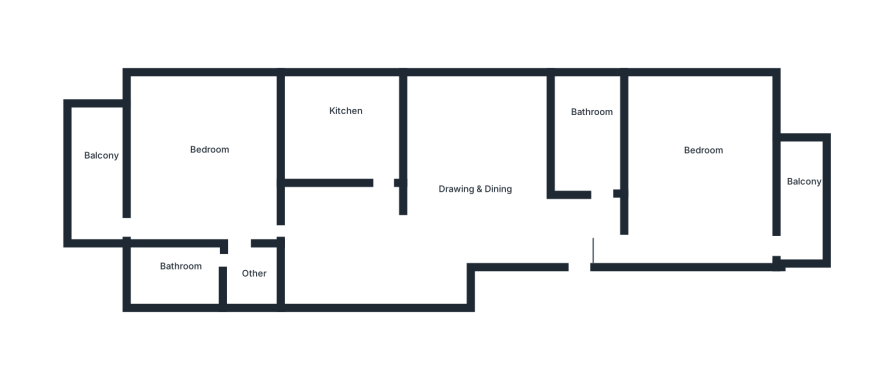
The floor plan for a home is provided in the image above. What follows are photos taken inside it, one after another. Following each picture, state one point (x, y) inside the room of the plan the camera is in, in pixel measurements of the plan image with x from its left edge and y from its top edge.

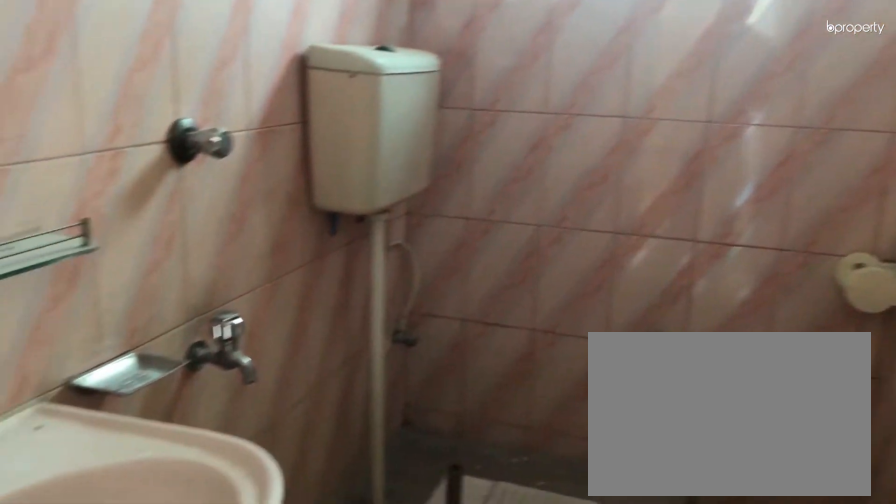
(592, 144)
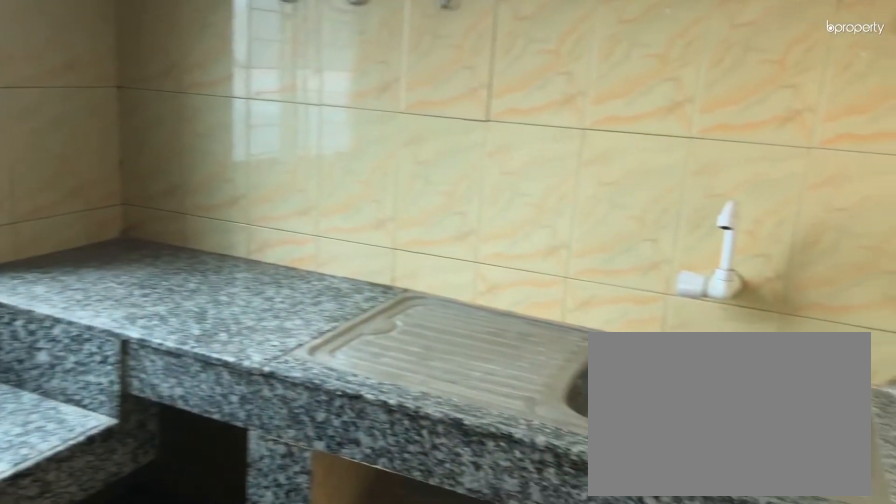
(350, 128)
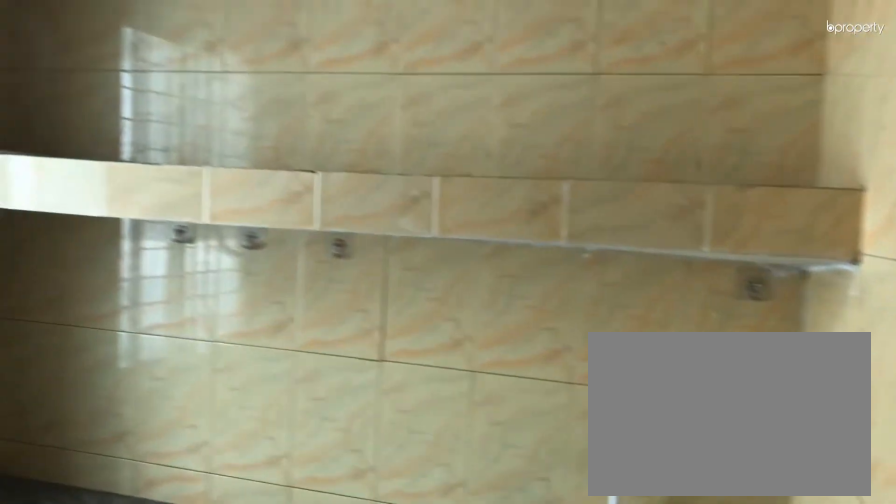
(350, 128)
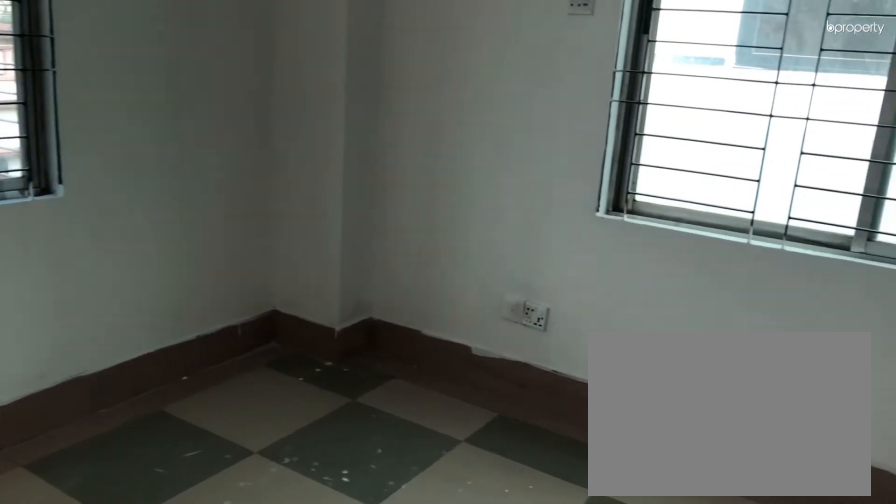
(205, 158)
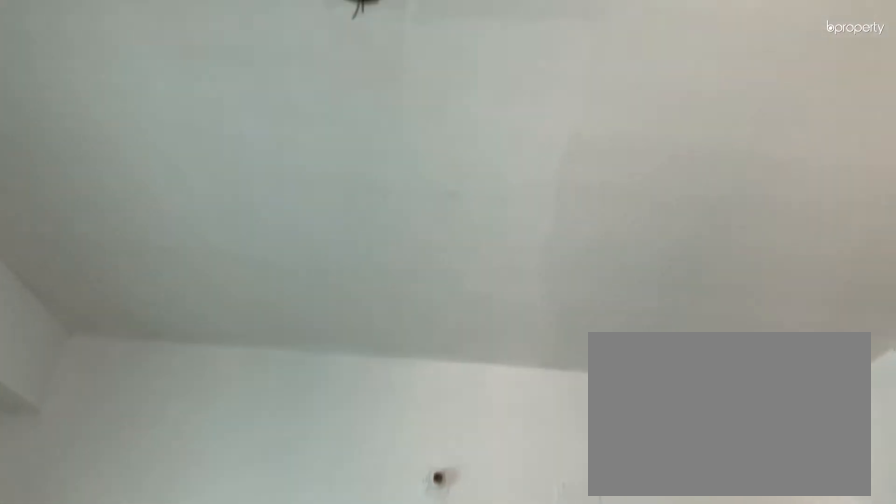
(205, 158)
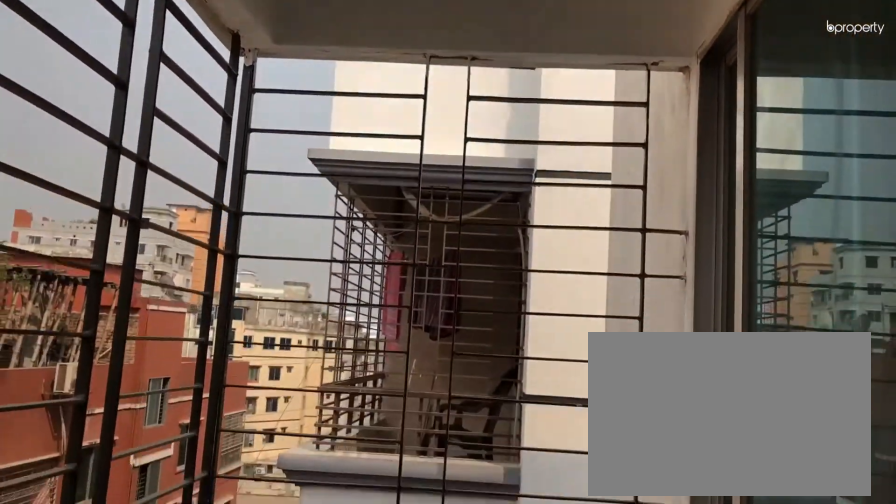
(95, 162)
